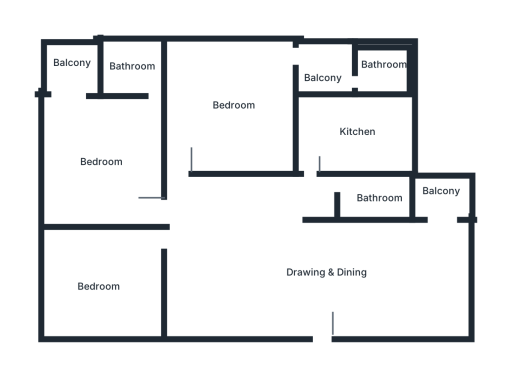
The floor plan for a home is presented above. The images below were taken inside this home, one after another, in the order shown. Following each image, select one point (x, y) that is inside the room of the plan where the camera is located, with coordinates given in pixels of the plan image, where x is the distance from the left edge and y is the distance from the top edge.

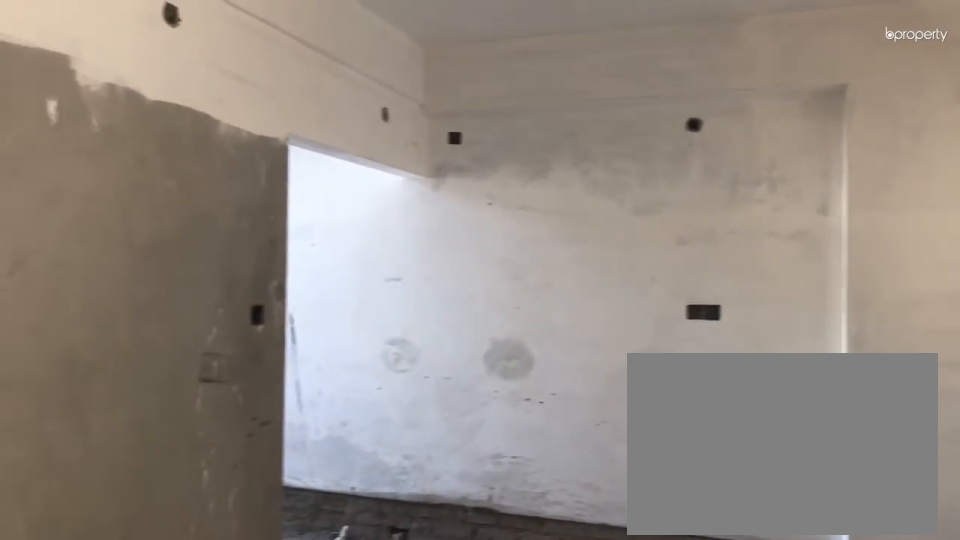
(432, 277)
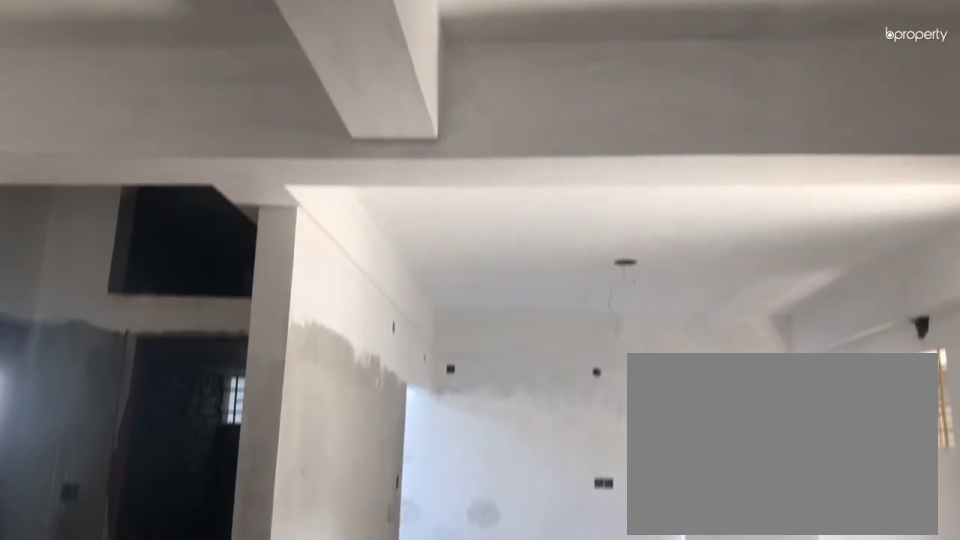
(281, 269)
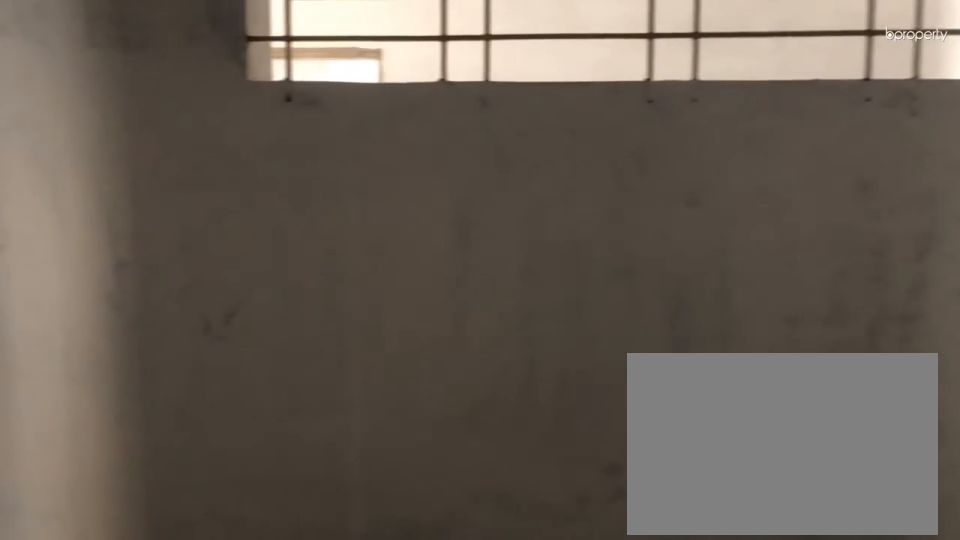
(104, 286)
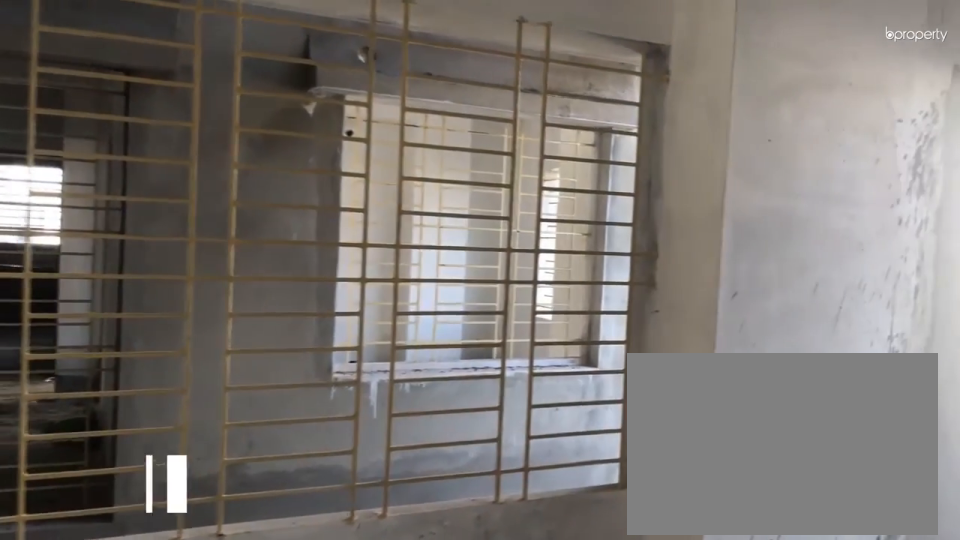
(101, 158)
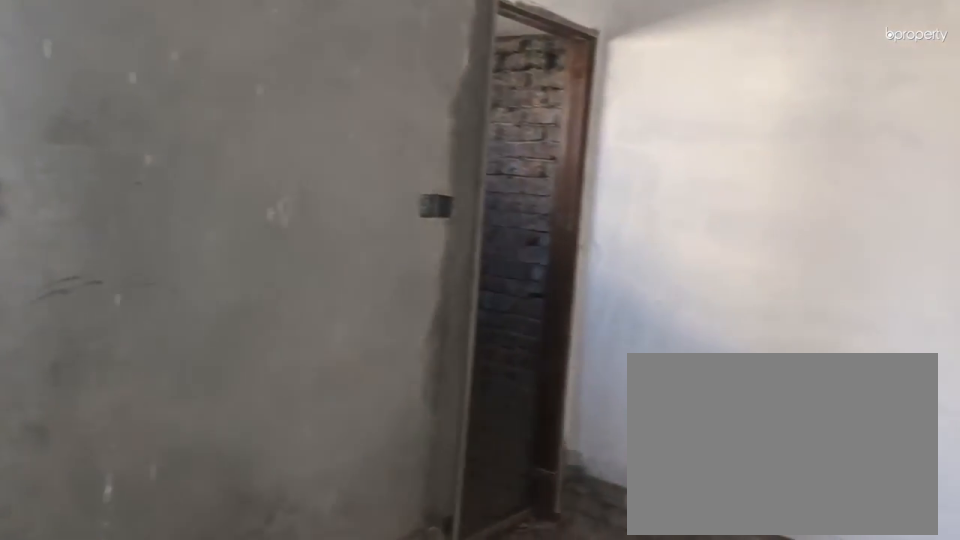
(101, 158)
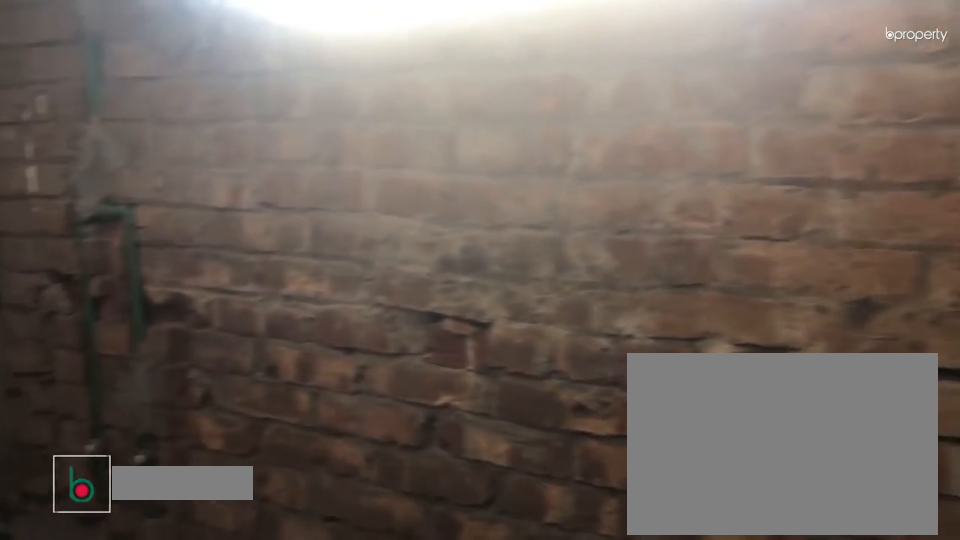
(129, 67)
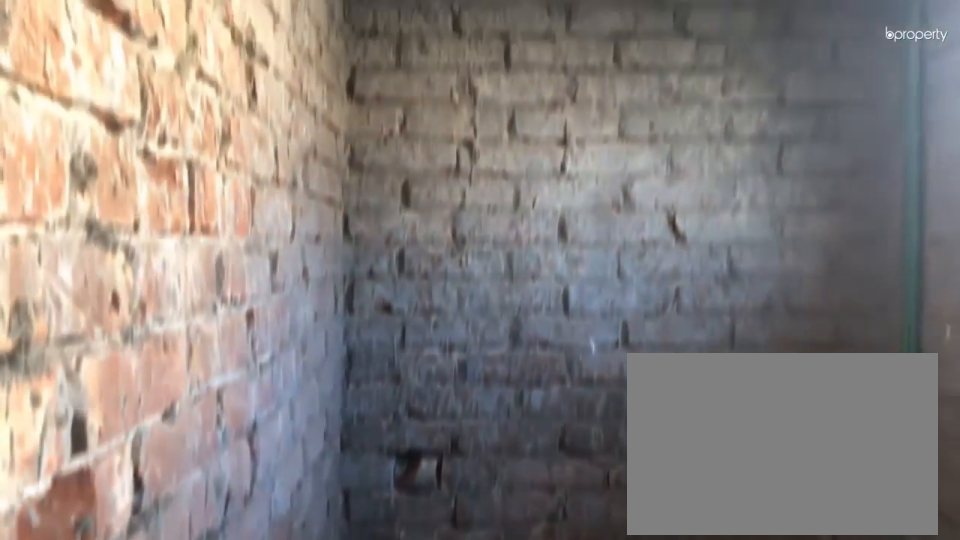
(129, 67)
